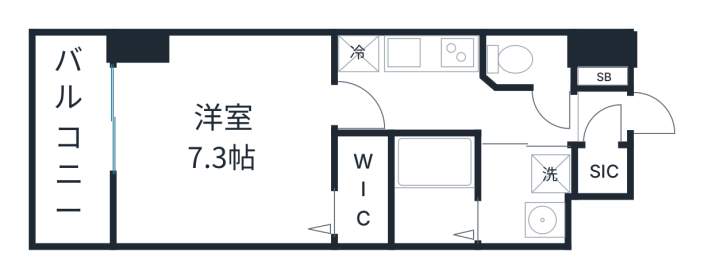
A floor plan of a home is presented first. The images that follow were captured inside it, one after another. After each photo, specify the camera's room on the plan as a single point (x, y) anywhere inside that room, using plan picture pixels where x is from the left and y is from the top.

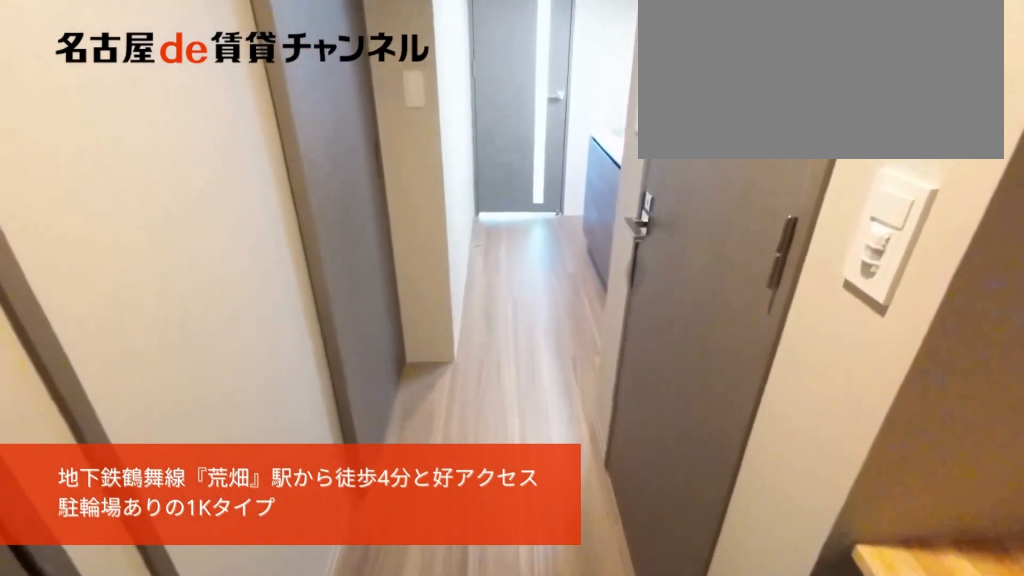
(602, 117)
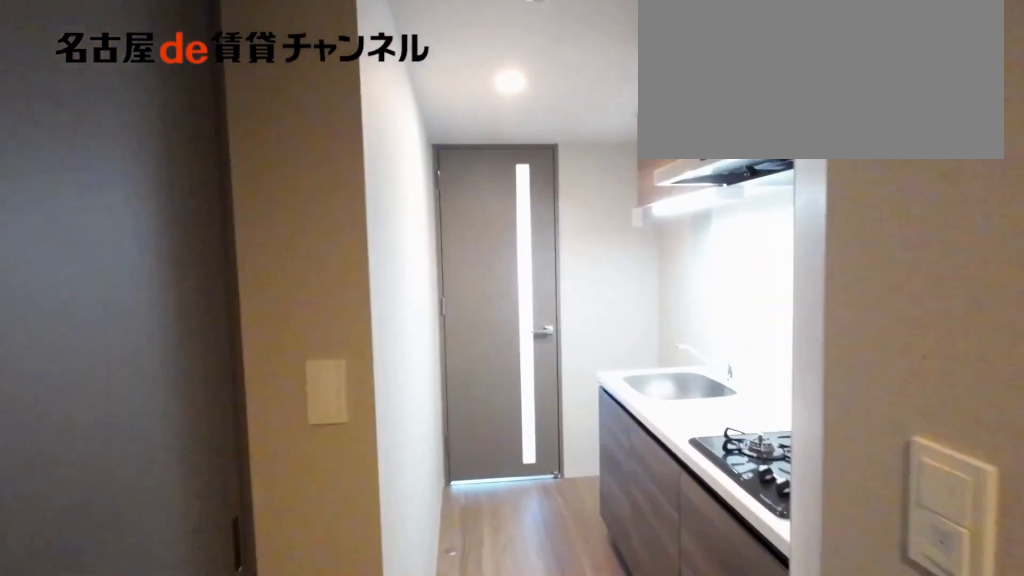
(452, 106)
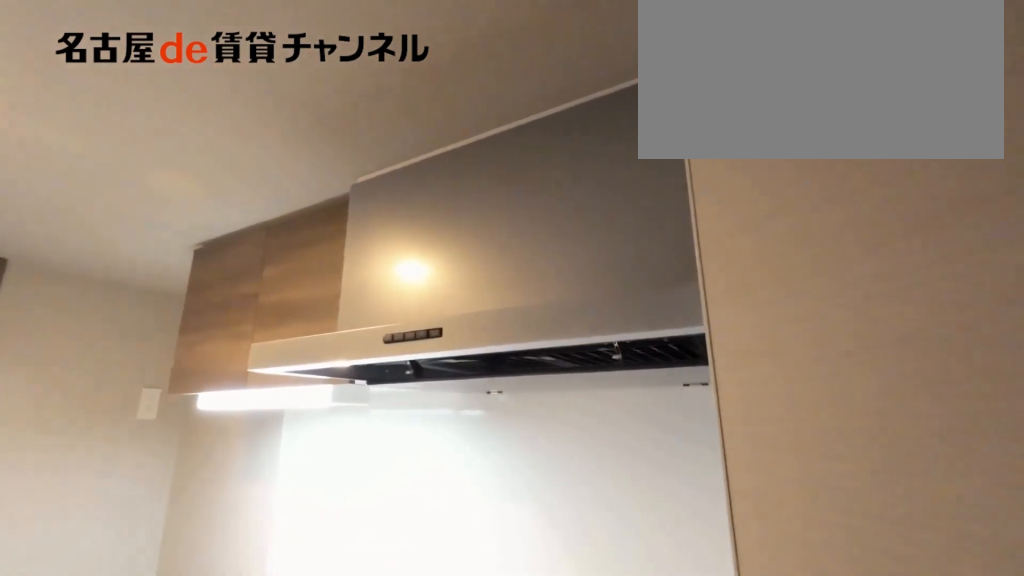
(408, 53)
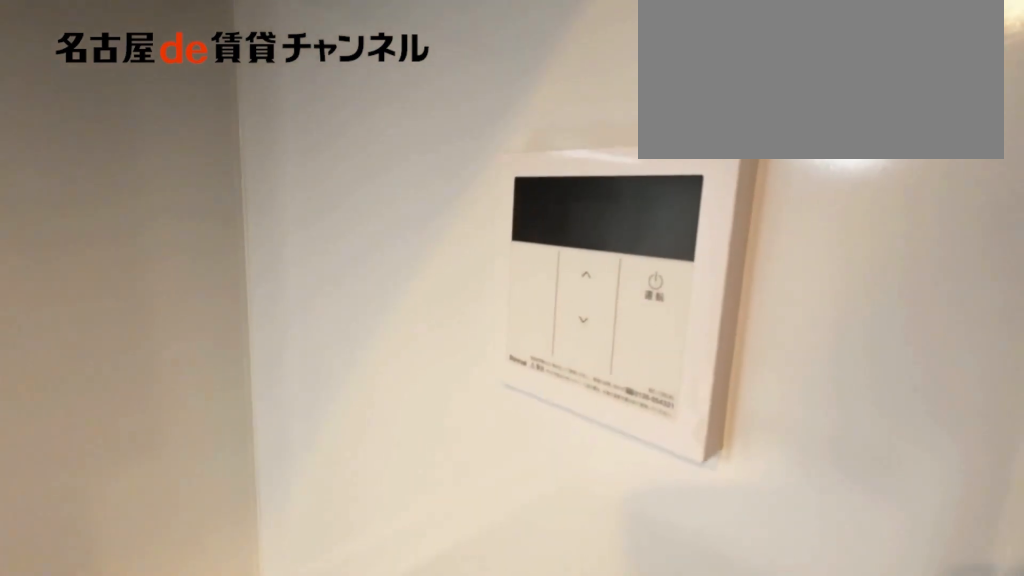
(408, 53)
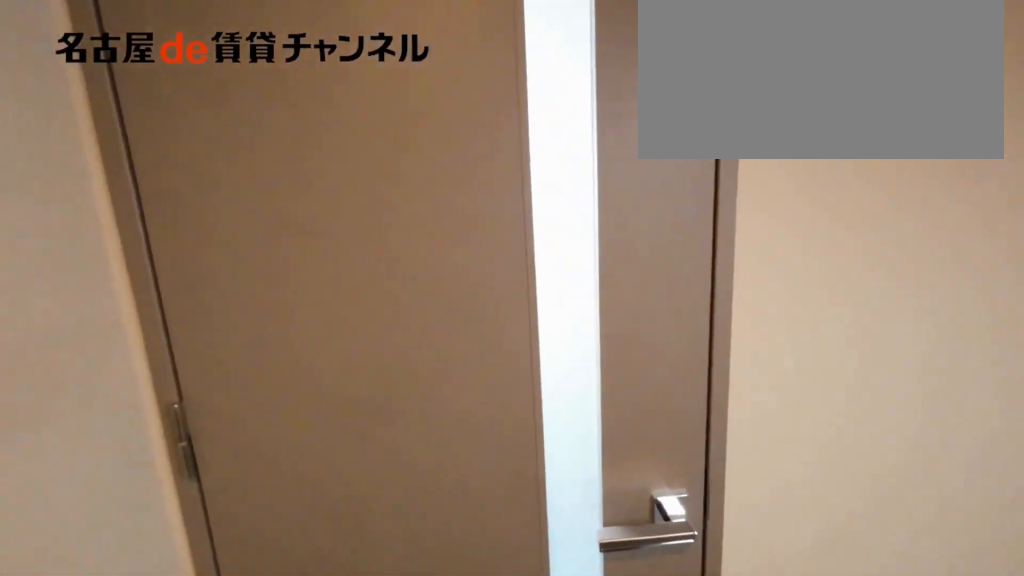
(451, 106)
